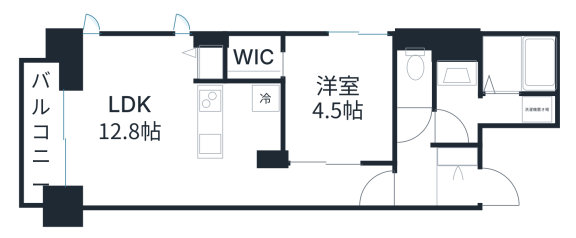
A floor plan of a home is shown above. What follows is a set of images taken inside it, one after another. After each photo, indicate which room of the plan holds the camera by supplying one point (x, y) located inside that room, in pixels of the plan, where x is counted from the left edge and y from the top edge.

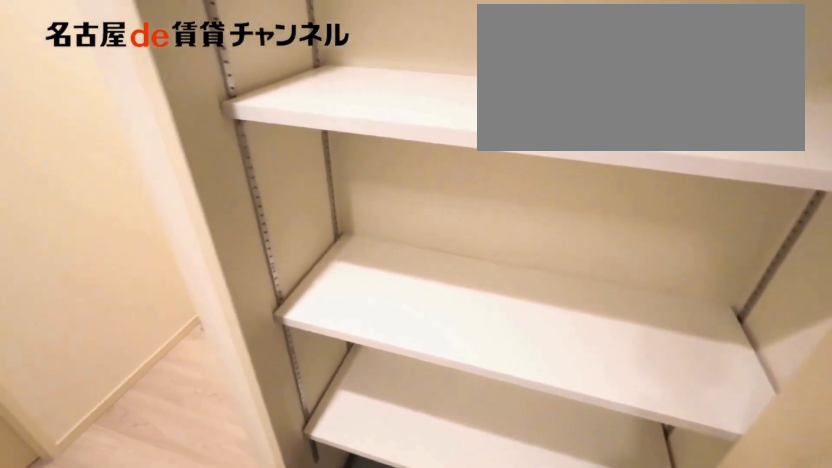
(458, 154)
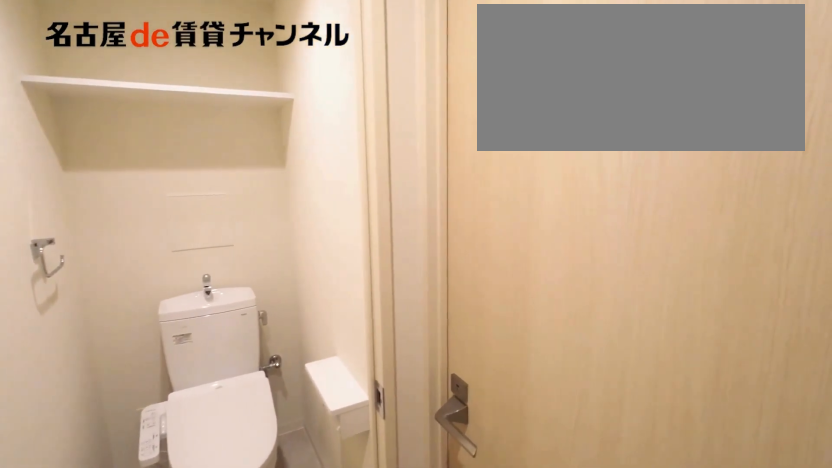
(415, 70)
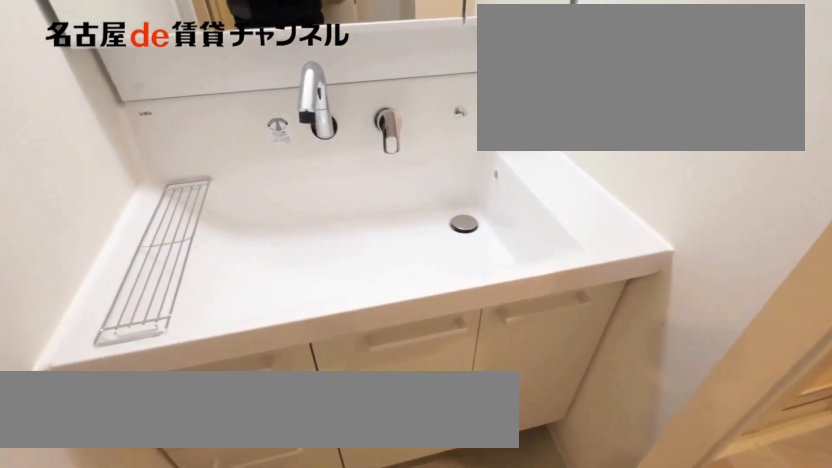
(491, 110)
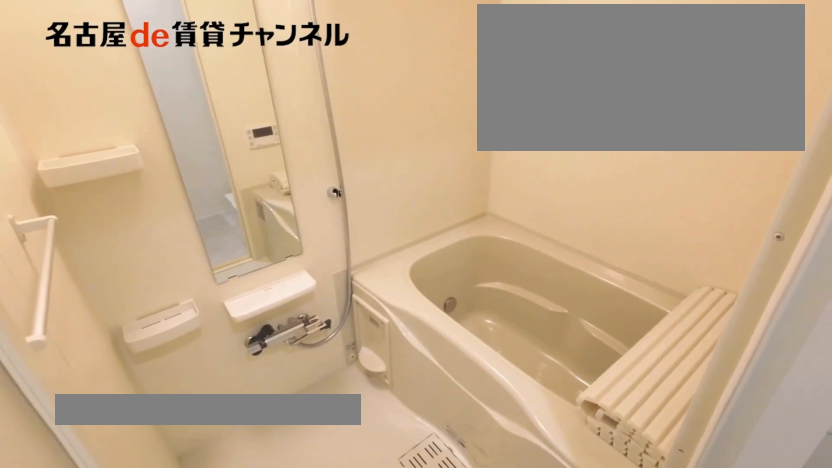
(490, 84)
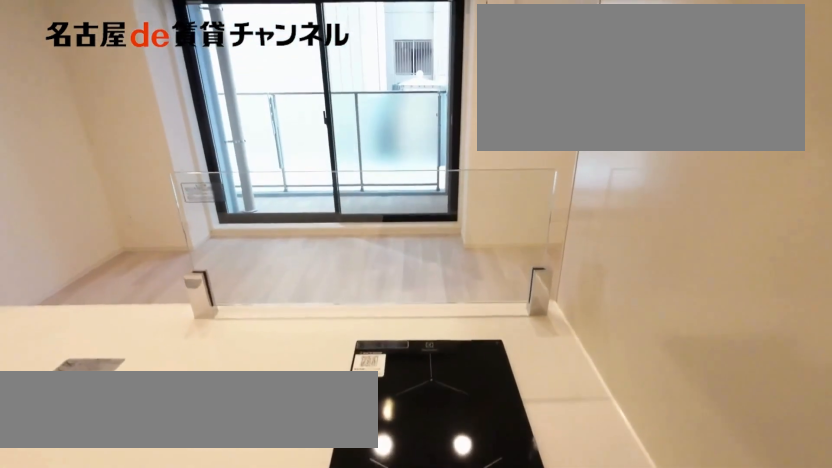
(240, 123)
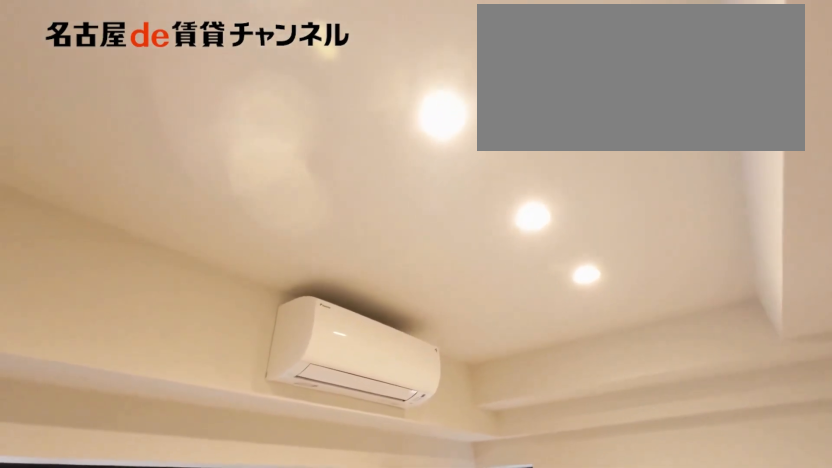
(129, 120)
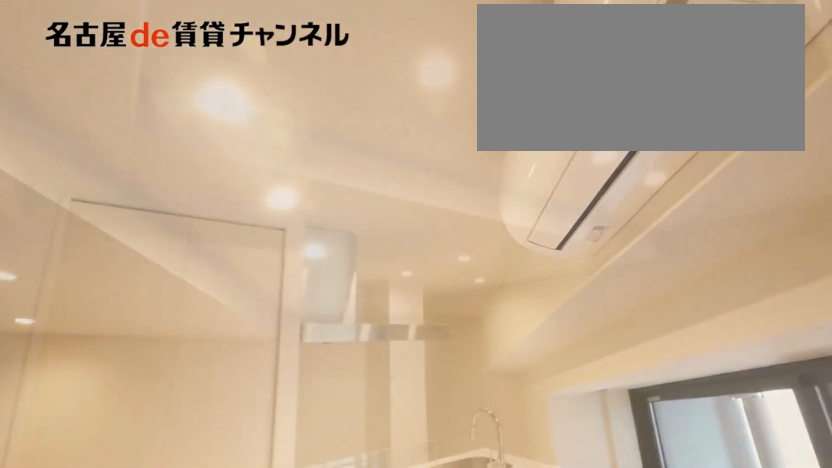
(129, 120)
